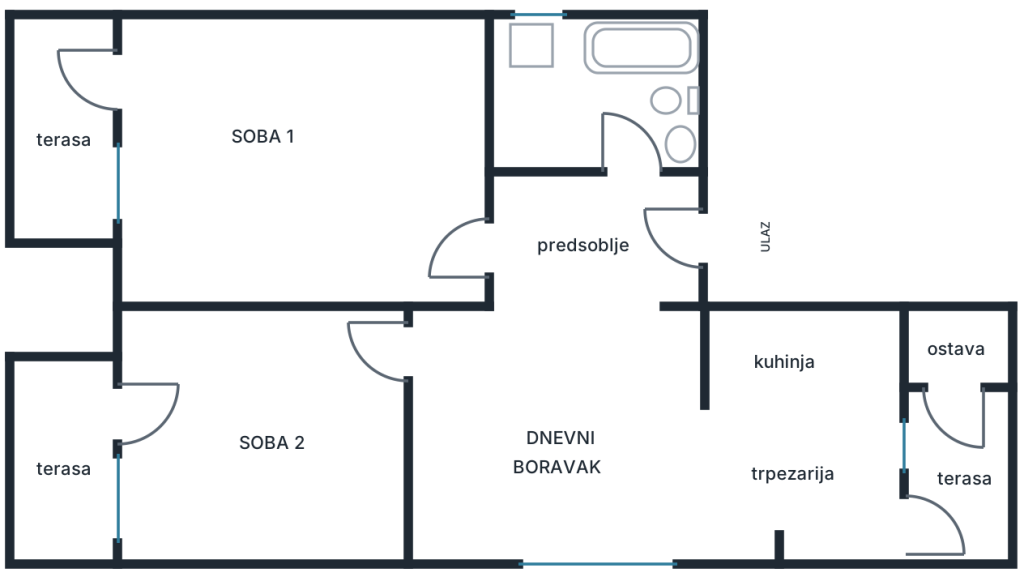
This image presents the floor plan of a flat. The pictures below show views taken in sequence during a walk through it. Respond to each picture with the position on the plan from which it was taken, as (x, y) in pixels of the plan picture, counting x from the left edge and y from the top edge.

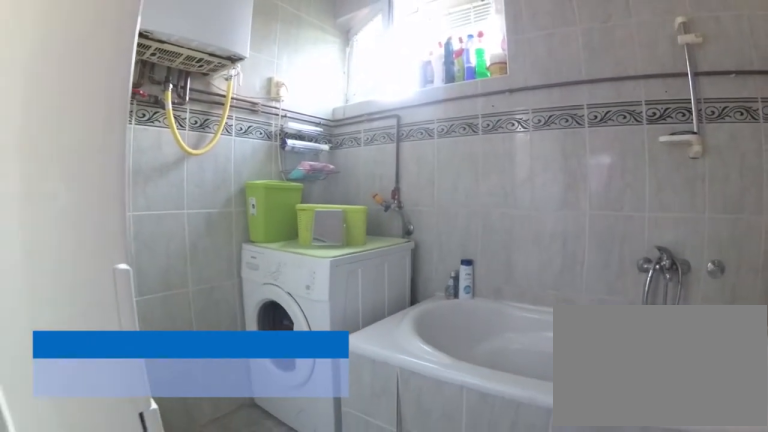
(654, 155)
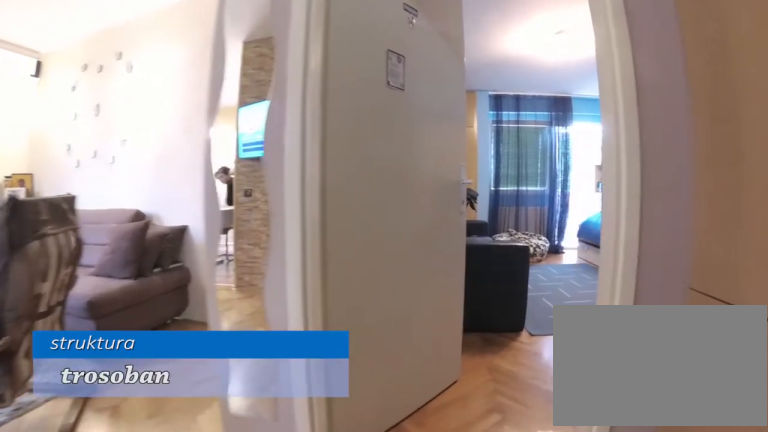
(590, 226)
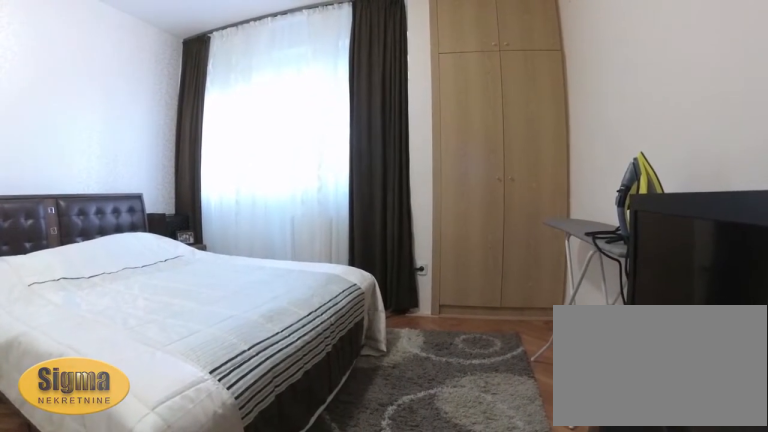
(382, 376)
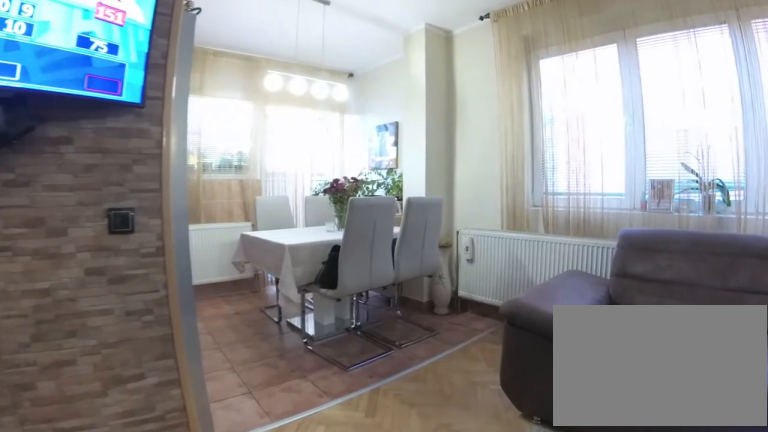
(532, 408)
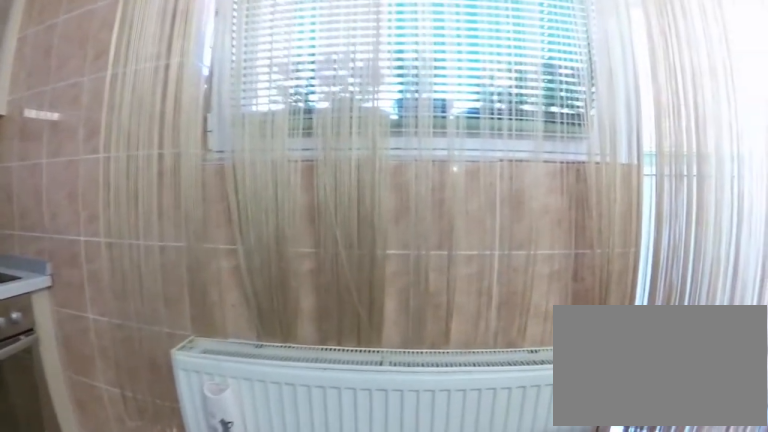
(807, 459)
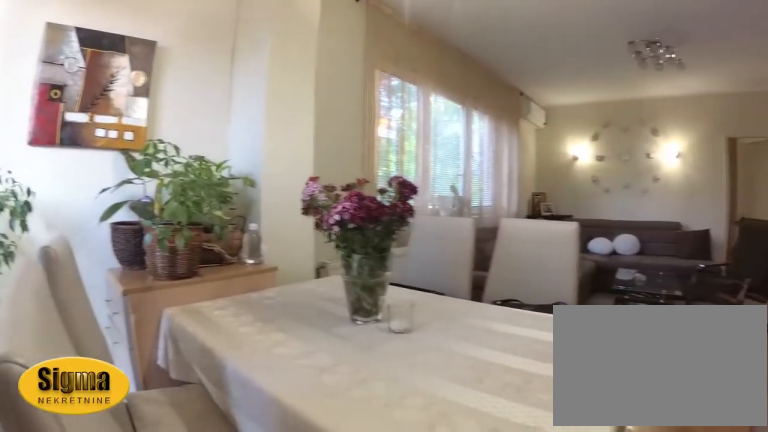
(860, 447)
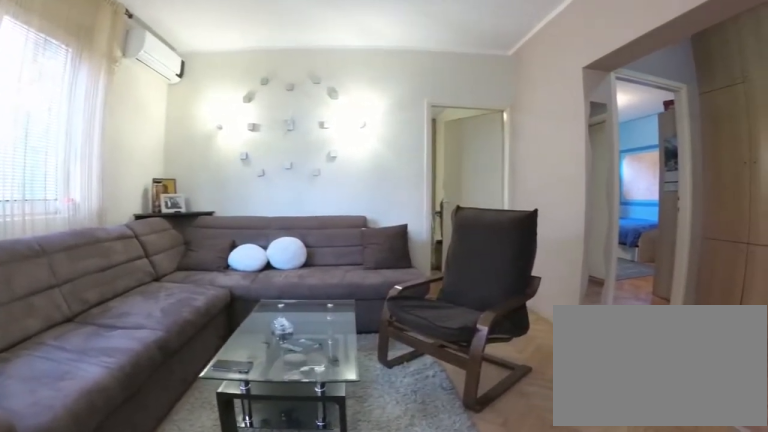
(701, 447)
